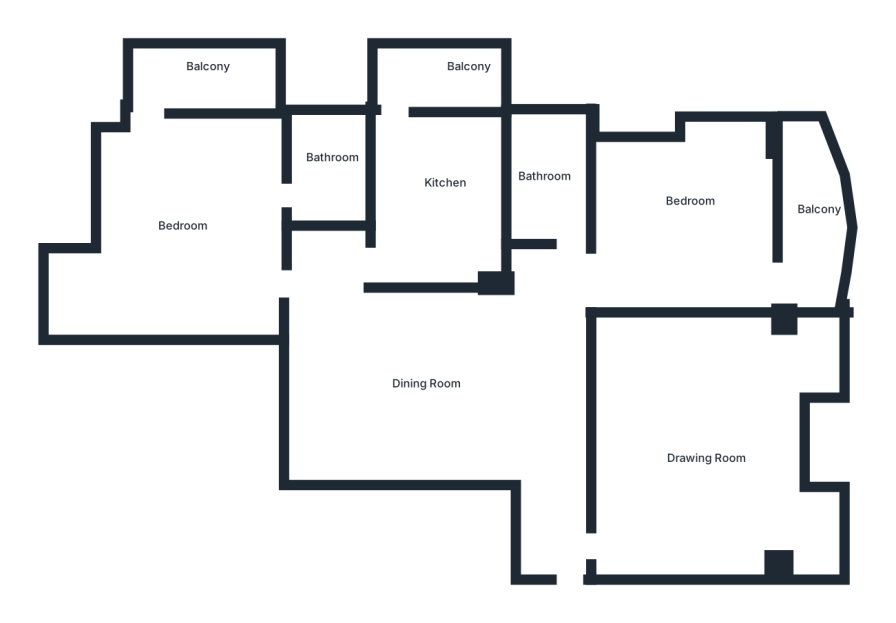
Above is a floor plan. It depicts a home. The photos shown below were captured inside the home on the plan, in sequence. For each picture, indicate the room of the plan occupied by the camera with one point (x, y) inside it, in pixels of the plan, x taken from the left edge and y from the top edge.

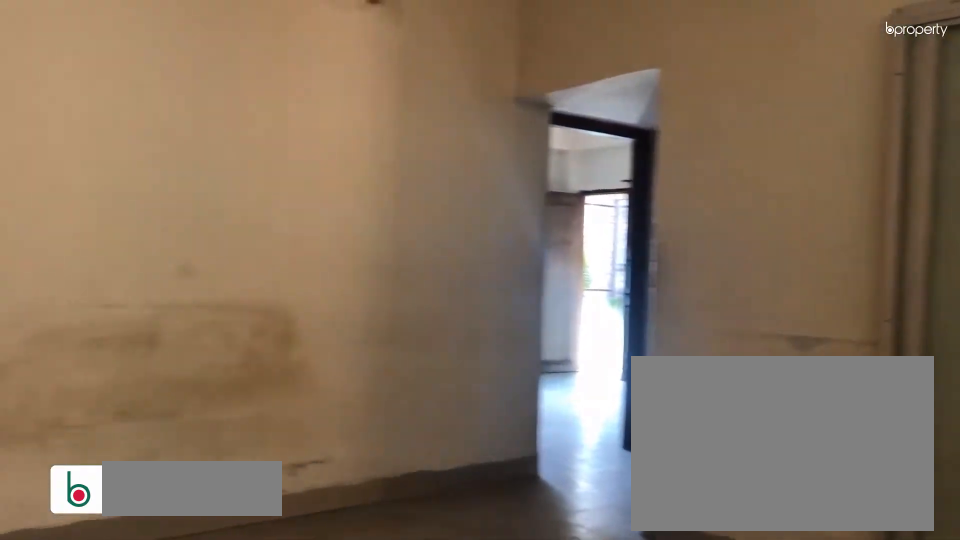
(438, 383)
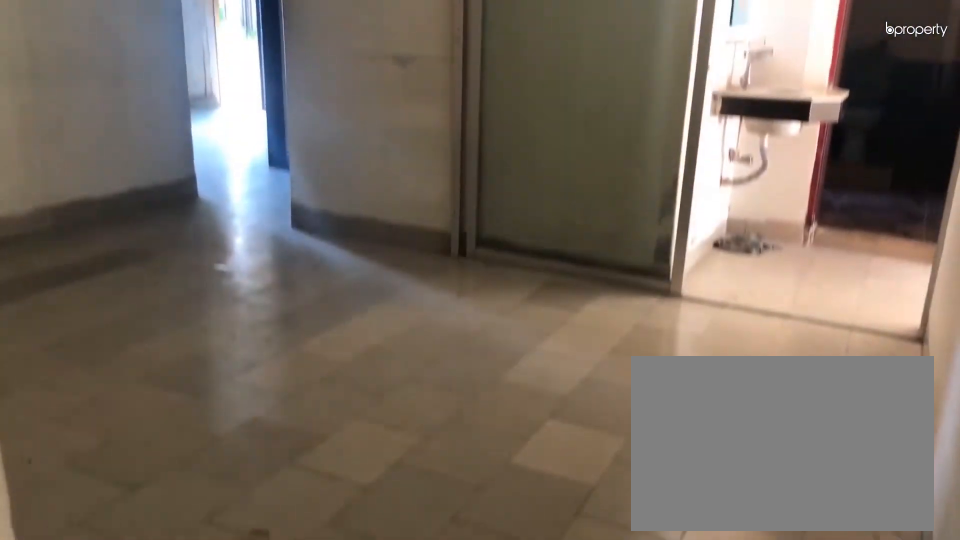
(438, 383)
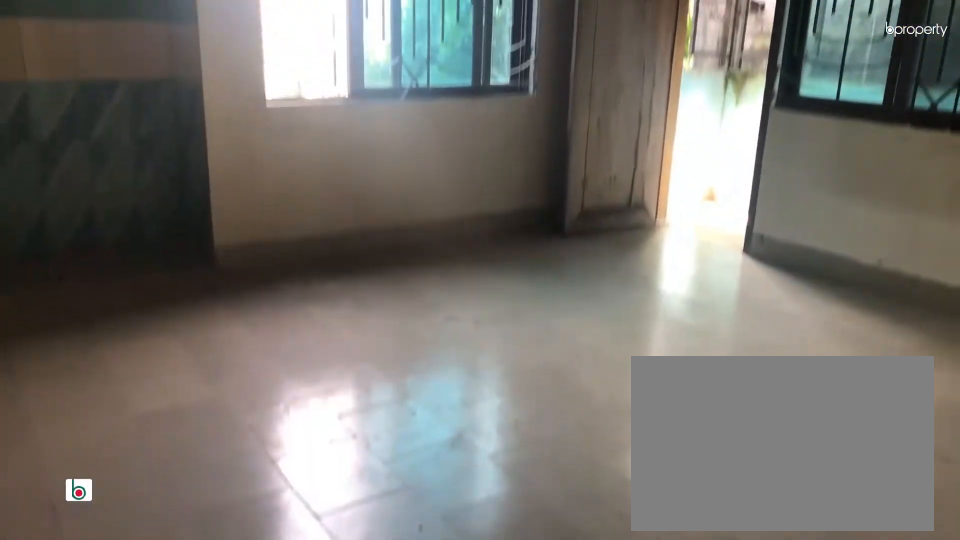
(189, 224)
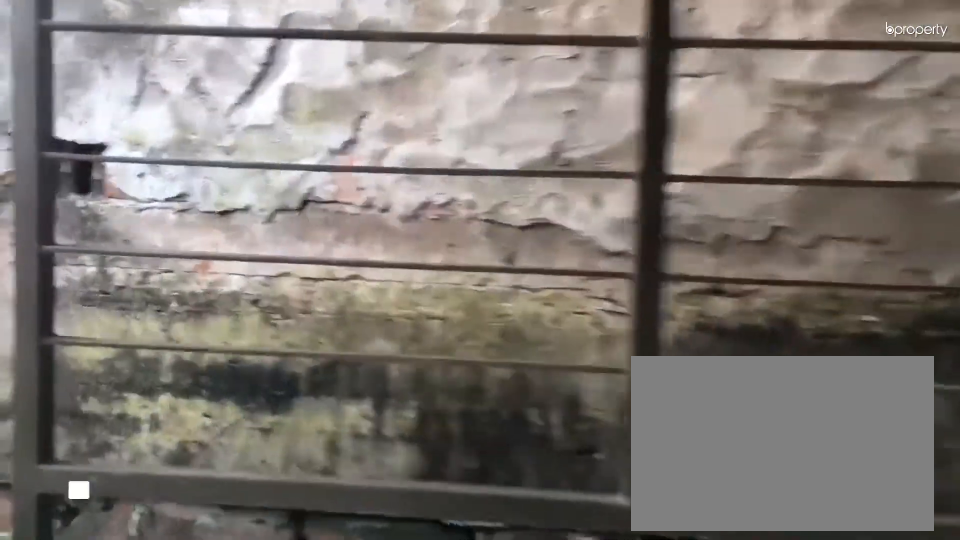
(194, 73)
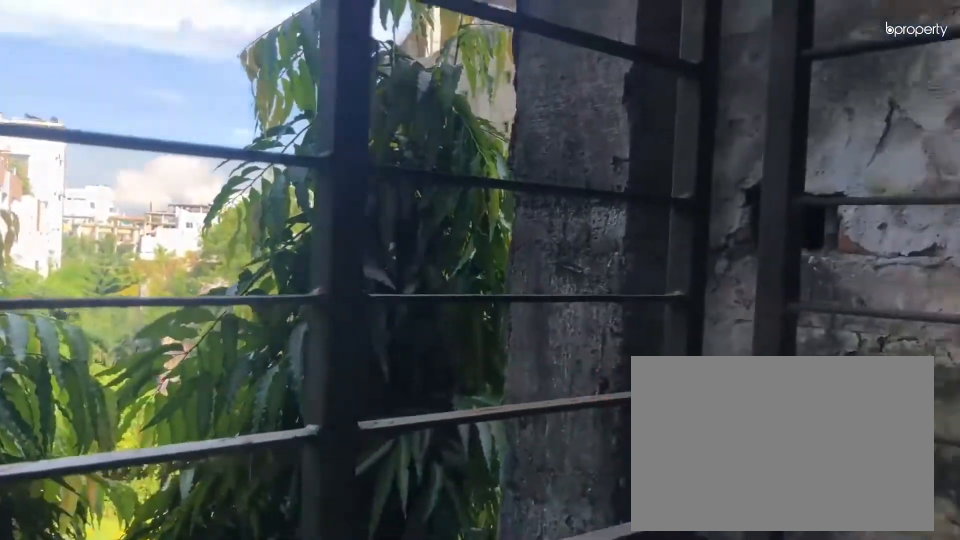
(194, 73)
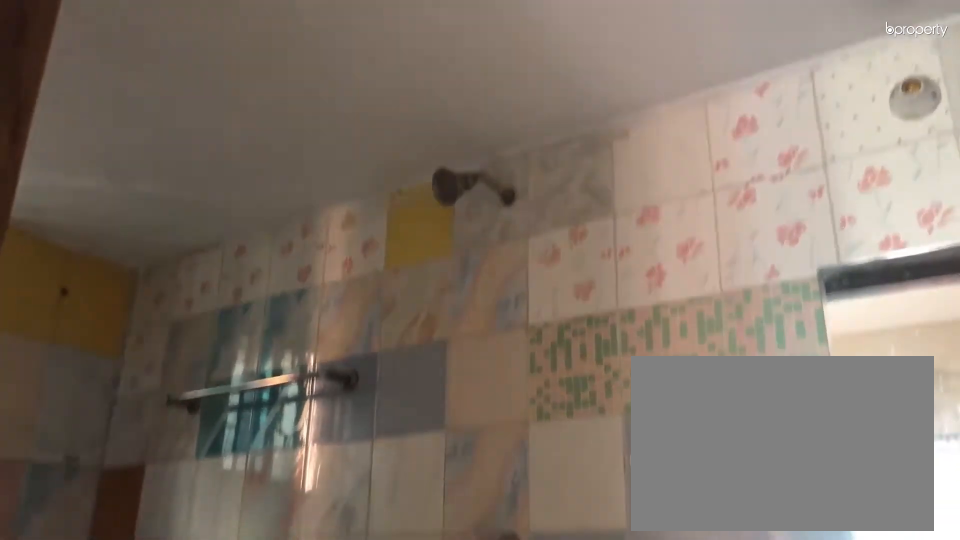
(318, 182)
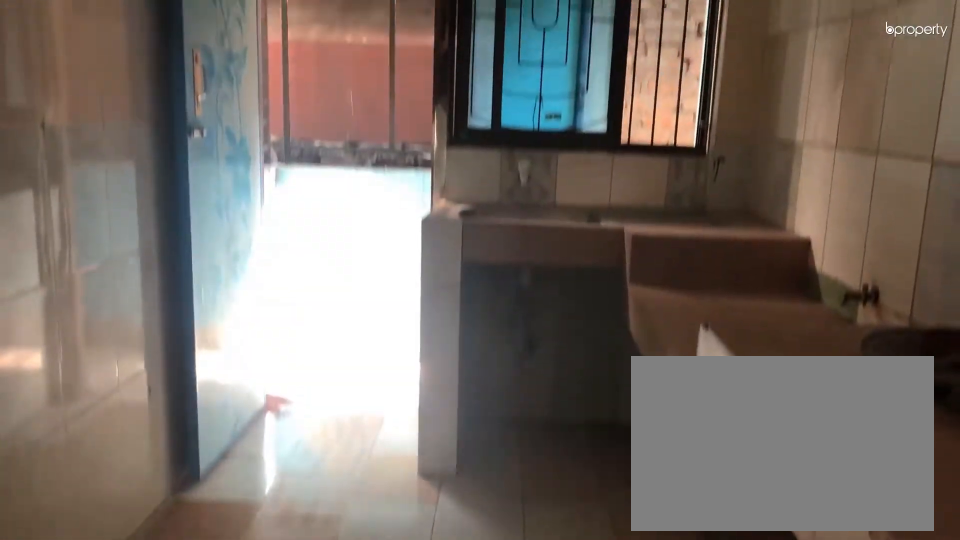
(437, 197)
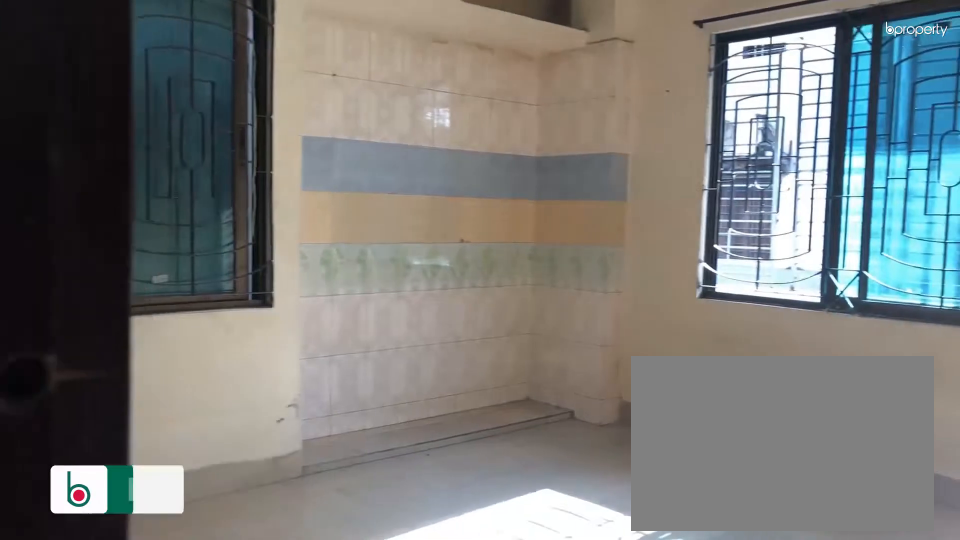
(676, 238)
